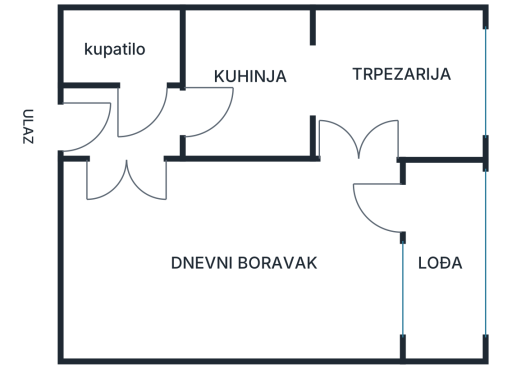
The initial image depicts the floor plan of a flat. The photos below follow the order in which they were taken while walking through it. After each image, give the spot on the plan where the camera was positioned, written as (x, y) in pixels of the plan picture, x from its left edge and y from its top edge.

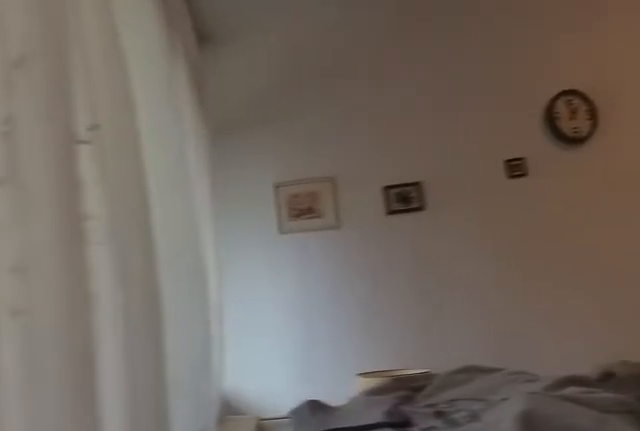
(388, 195)
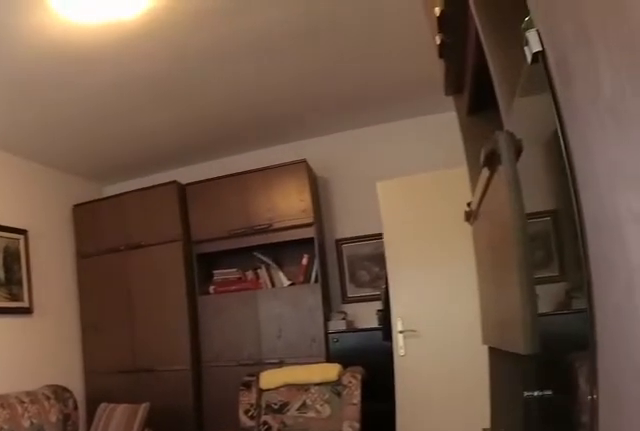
(396, 192)
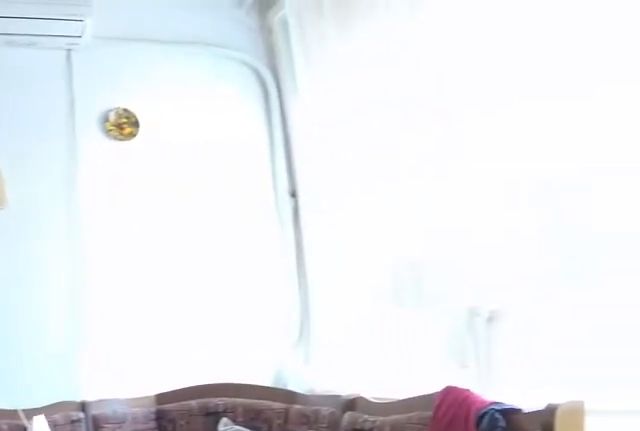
(354, 157)
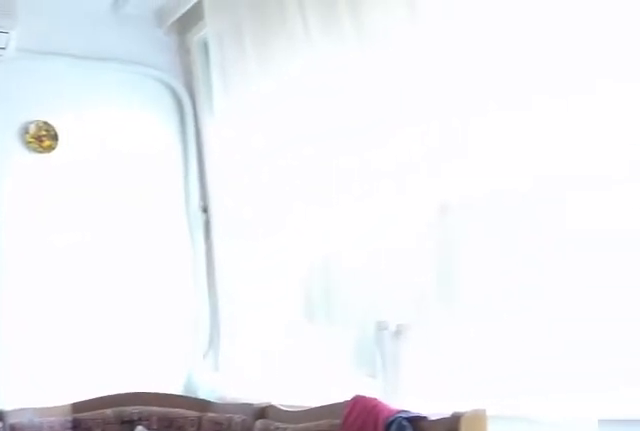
(352, 154)
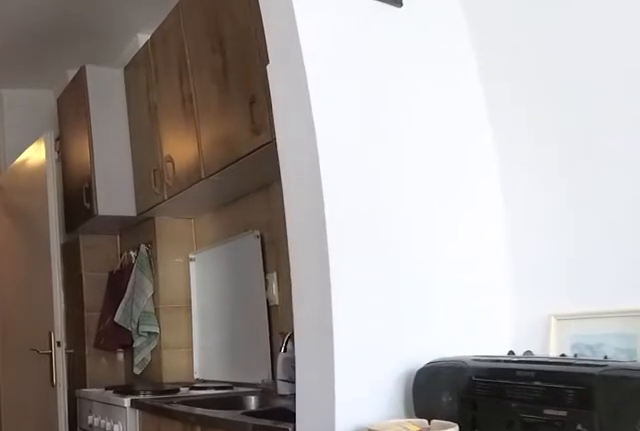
(385, 98)
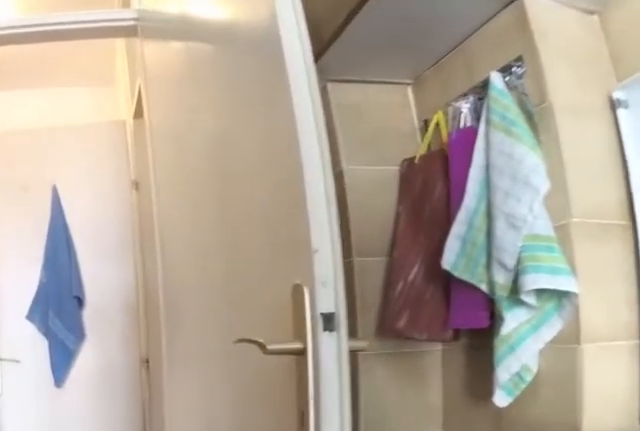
(280, 91)
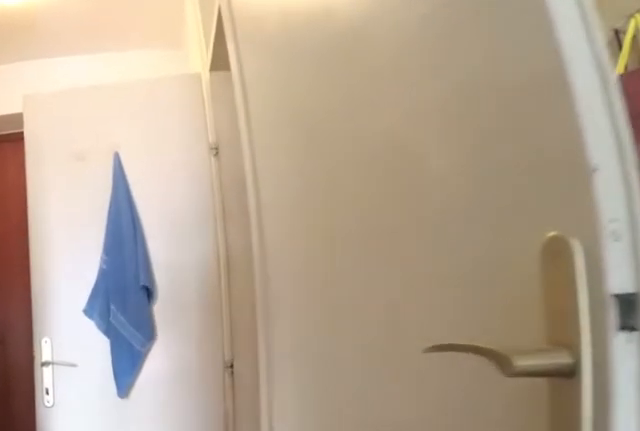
(253, 97)
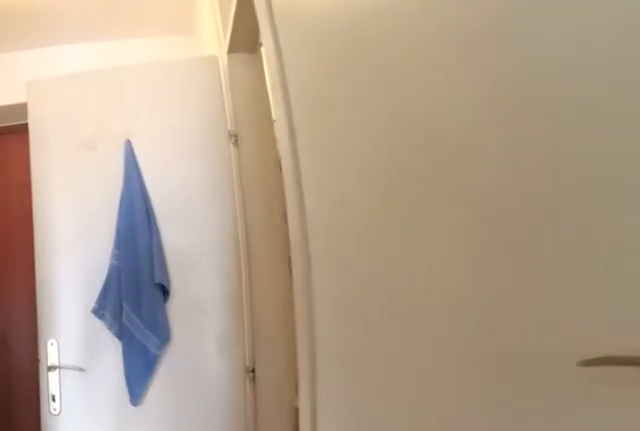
(245, 98)
